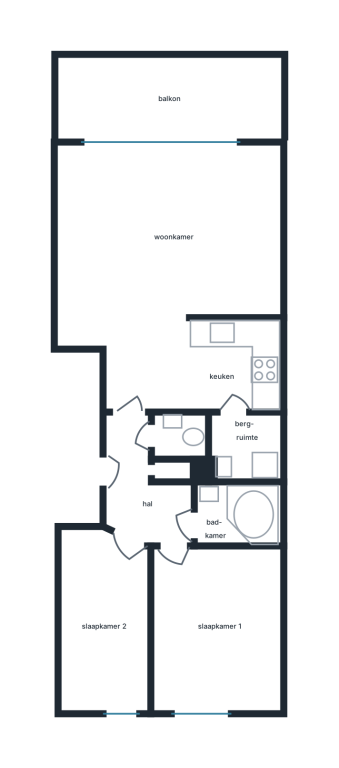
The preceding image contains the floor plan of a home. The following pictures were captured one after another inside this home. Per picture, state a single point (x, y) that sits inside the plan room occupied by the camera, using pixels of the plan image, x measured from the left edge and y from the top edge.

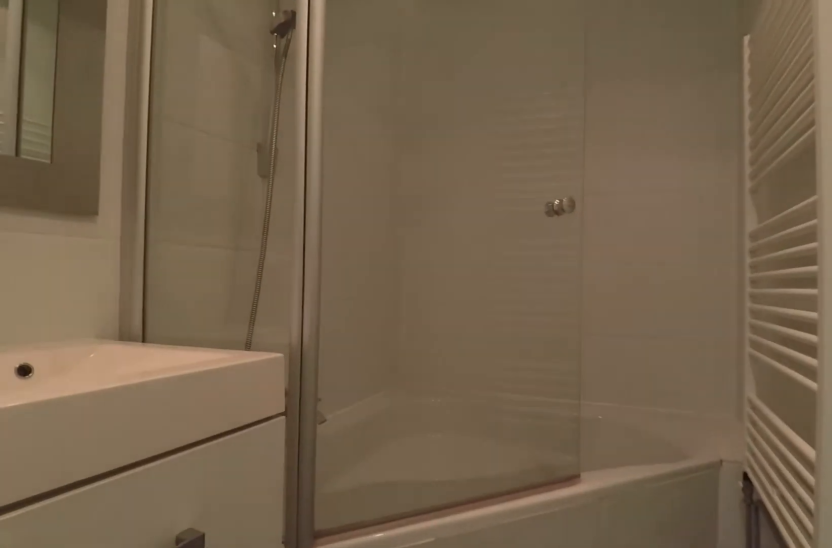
(236, 513)
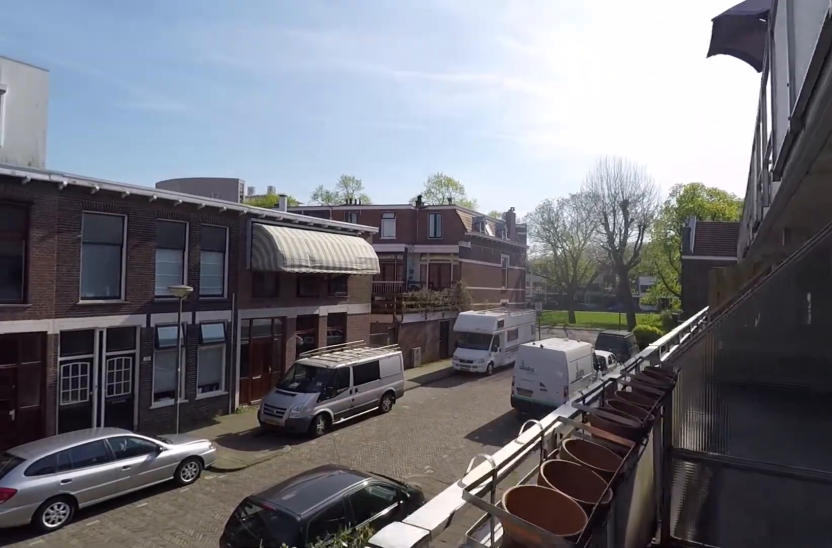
(168, 100)
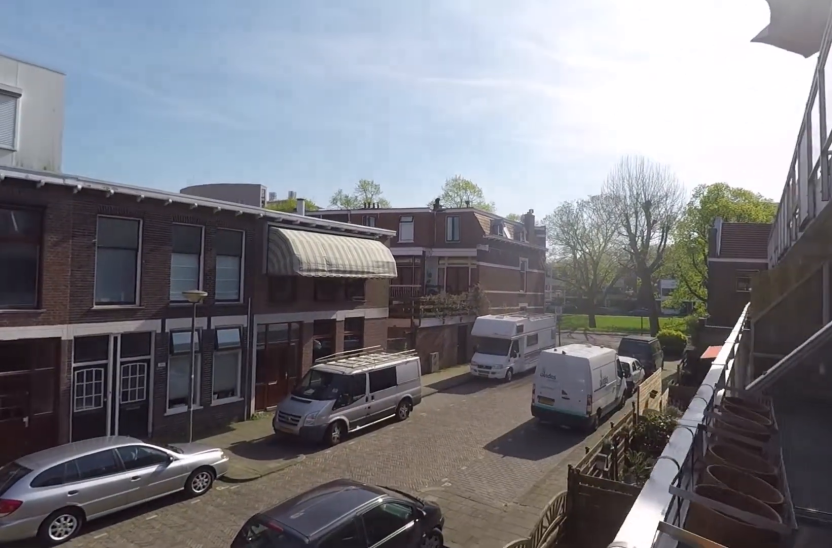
(168, 100)
